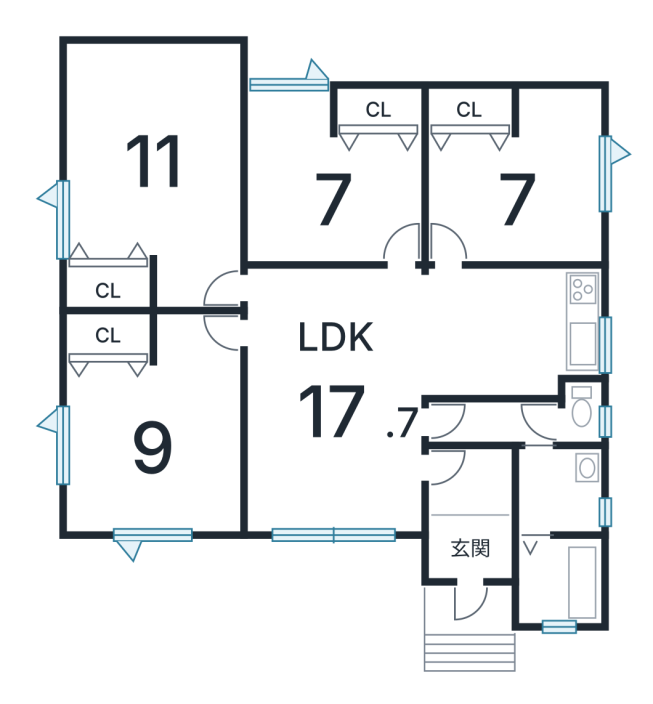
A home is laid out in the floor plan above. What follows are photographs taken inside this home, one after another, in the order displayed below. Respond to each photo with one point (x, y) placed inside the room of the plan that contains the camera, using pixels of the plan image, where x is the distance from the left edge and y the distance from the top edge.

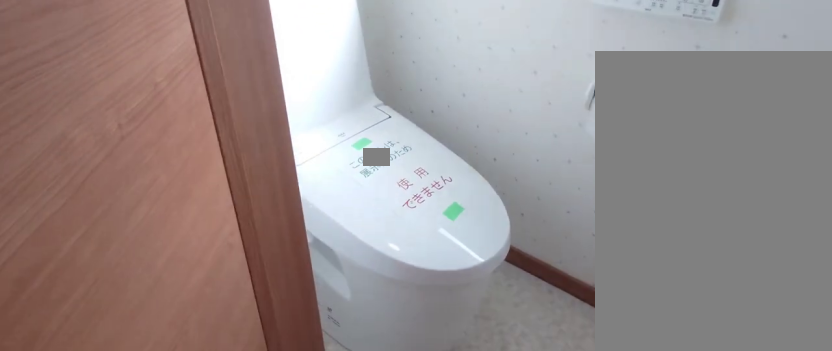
(580, 413)
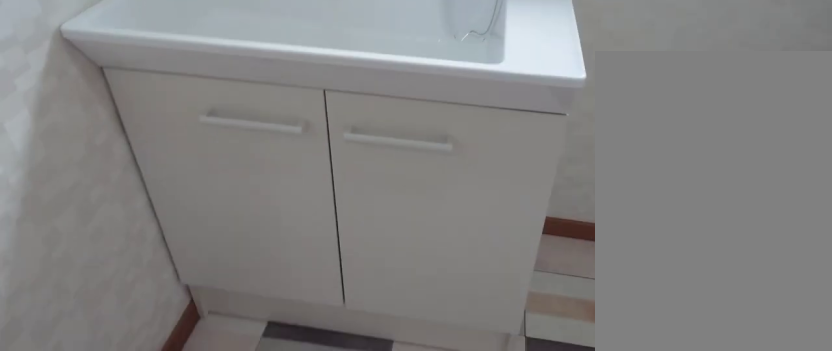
(554, 498)
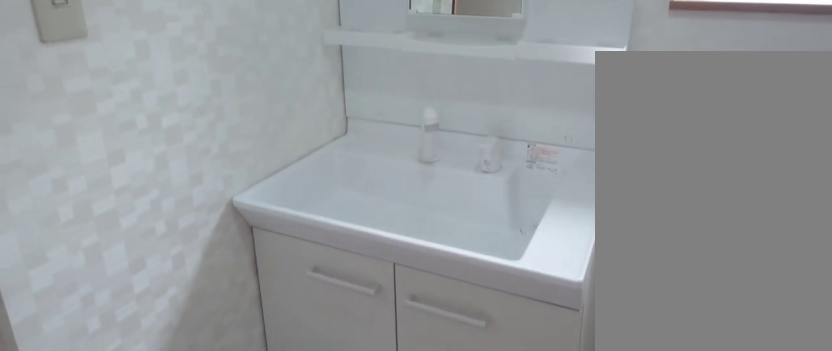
(554, 498)
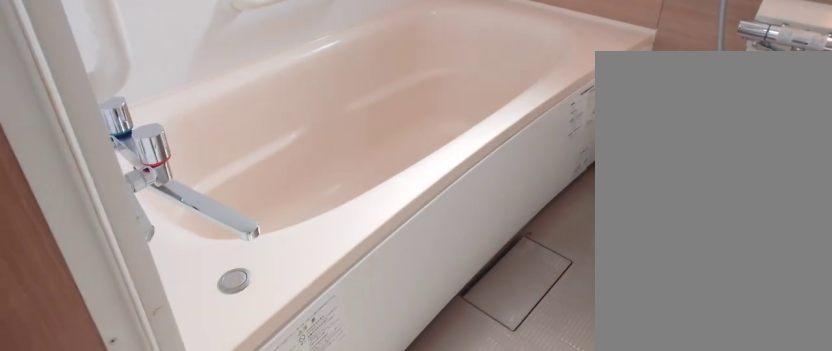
(558, 590)
